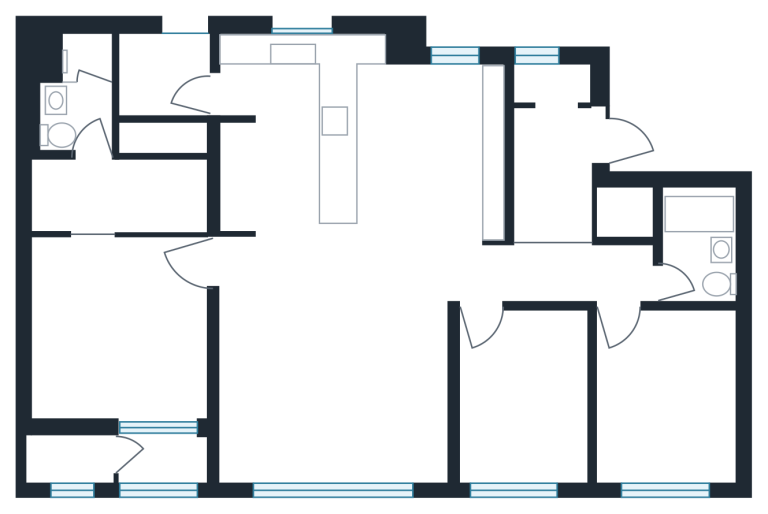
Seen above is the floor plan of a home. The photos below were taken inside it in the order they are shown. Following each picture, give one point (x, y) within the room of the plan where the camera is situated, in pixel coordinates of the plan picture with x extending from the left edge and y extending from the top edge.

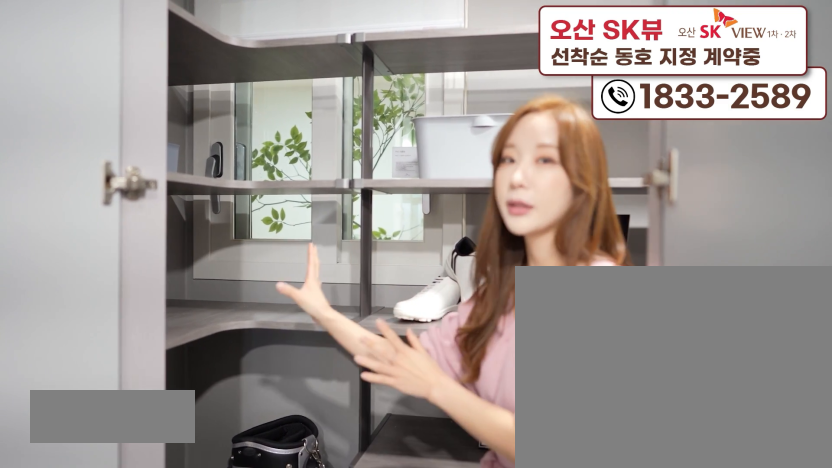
(559, 153)
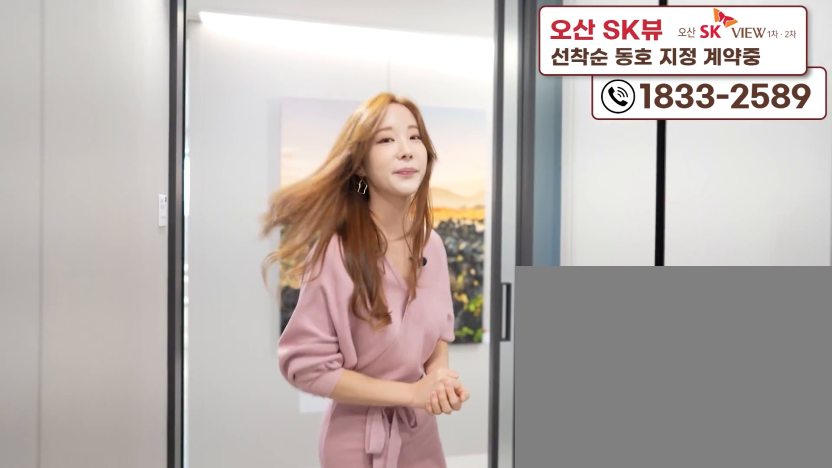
(559, 153)
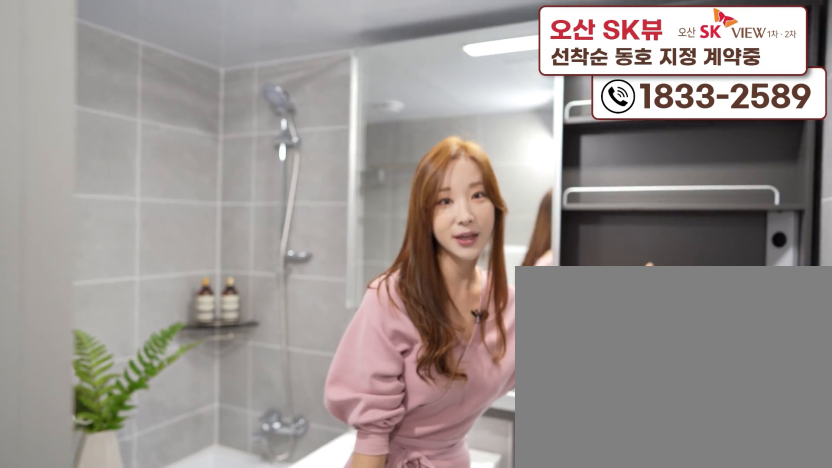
(704, 267)
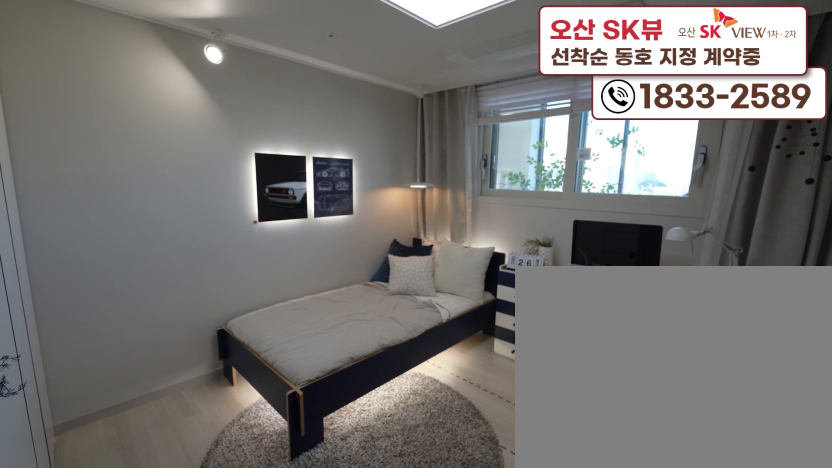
(659, 435)
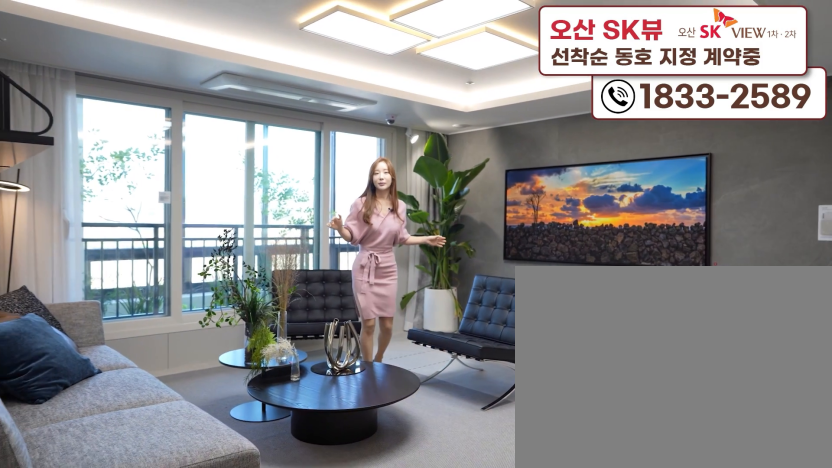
(337, 423)
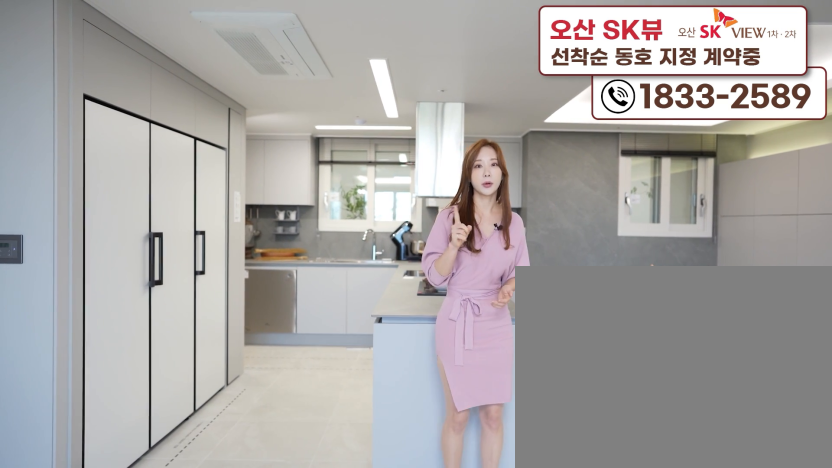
(306, 243)
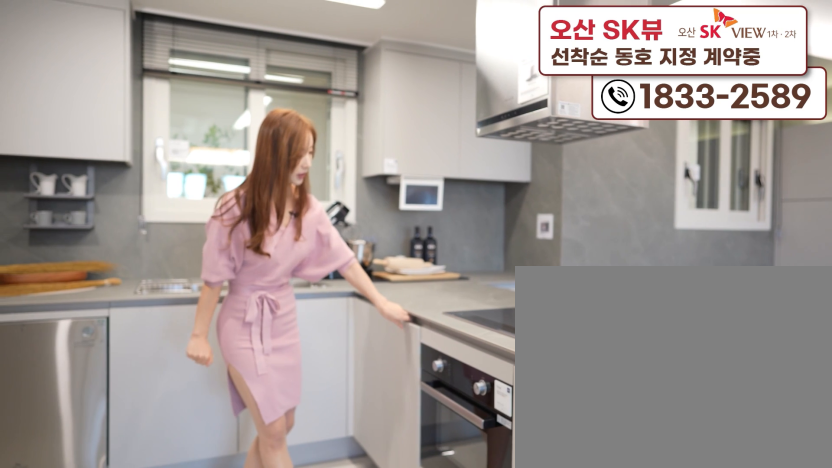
(306, 243)
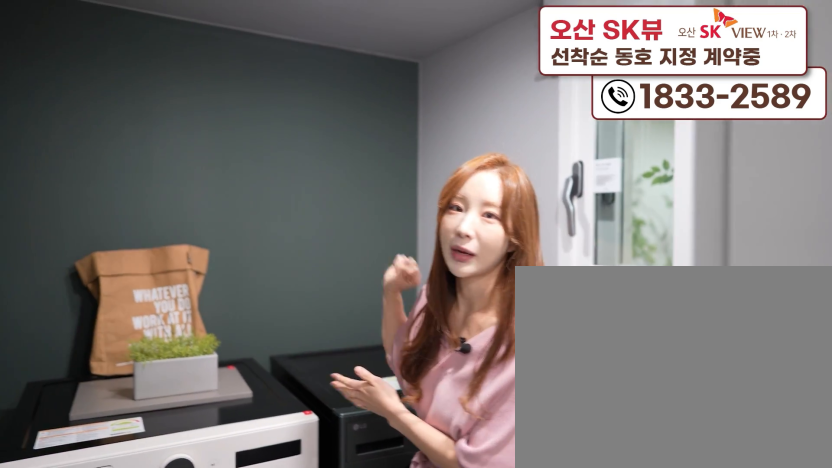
(174, 87)
